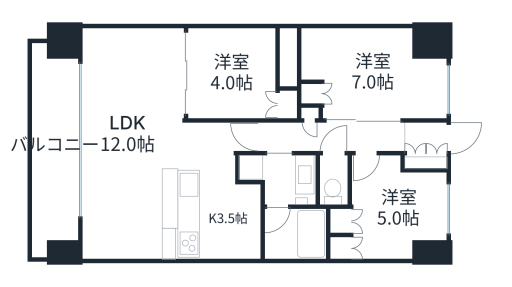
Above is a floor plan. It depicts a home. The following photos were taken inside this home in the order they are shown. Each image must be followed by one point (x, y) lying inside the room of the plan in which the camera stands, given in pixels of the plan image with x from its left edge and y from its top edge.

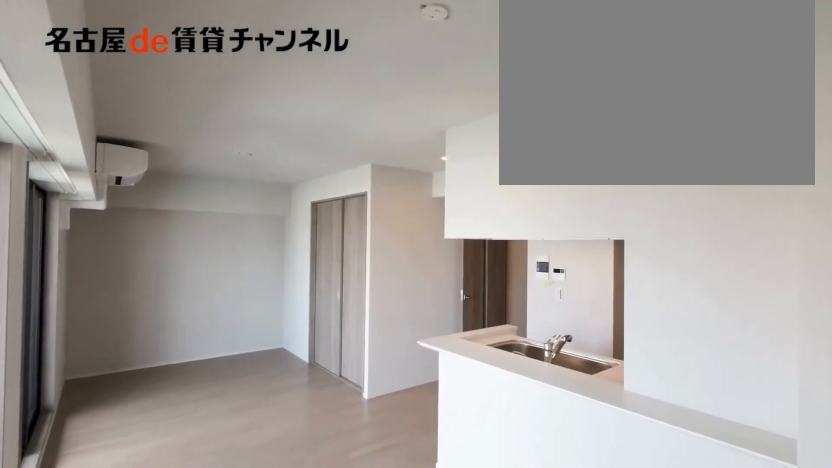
(128, 136)
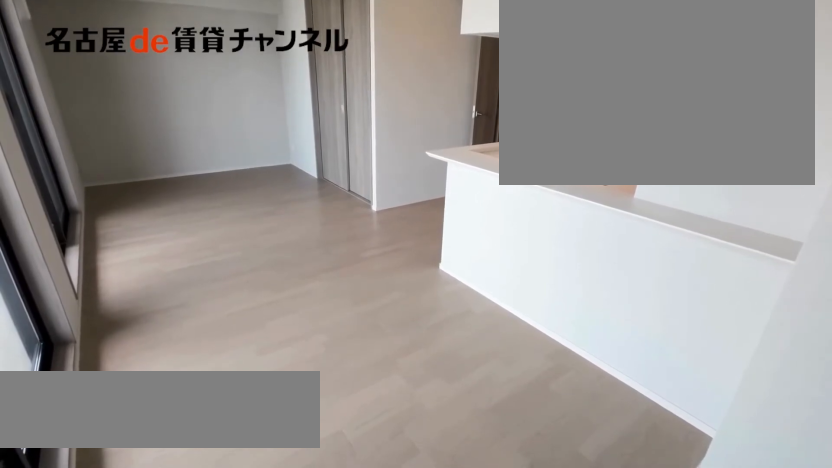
(128, 136)
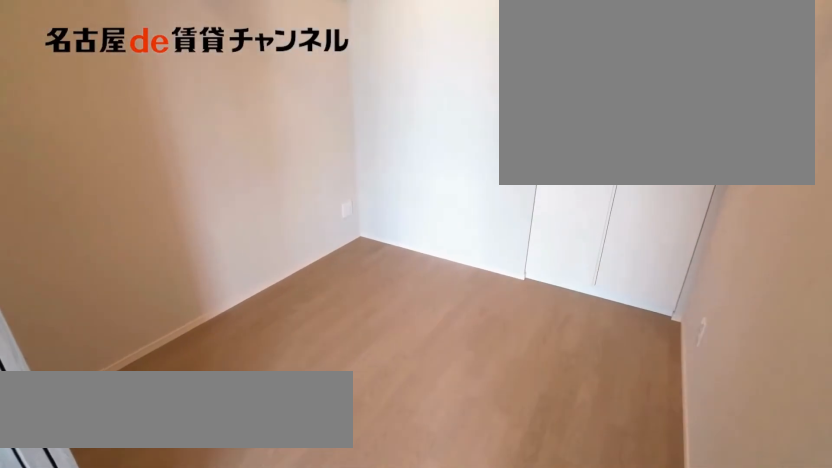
(231, 75)
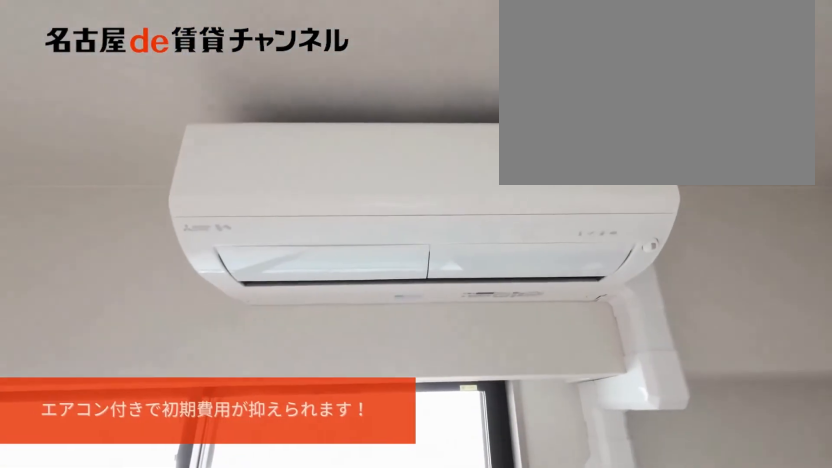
(128, 136)
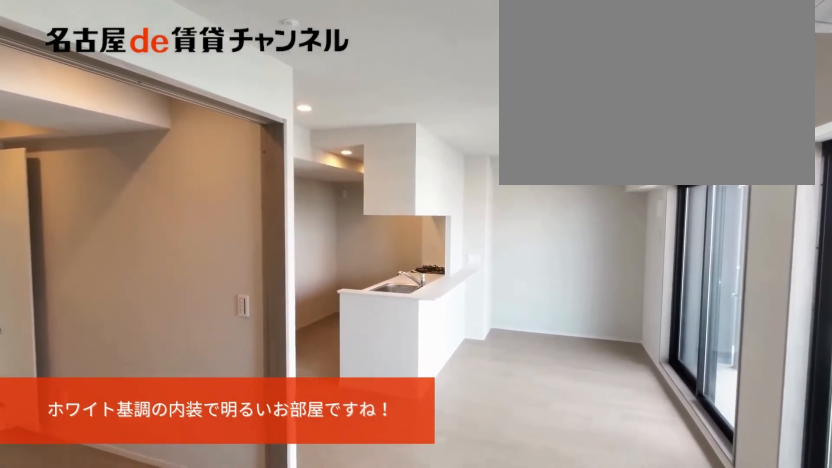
(128, 136)
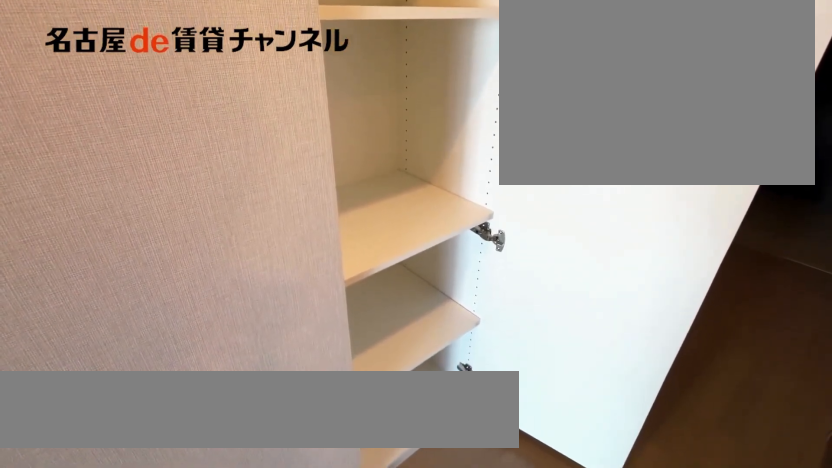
(308, 113)
